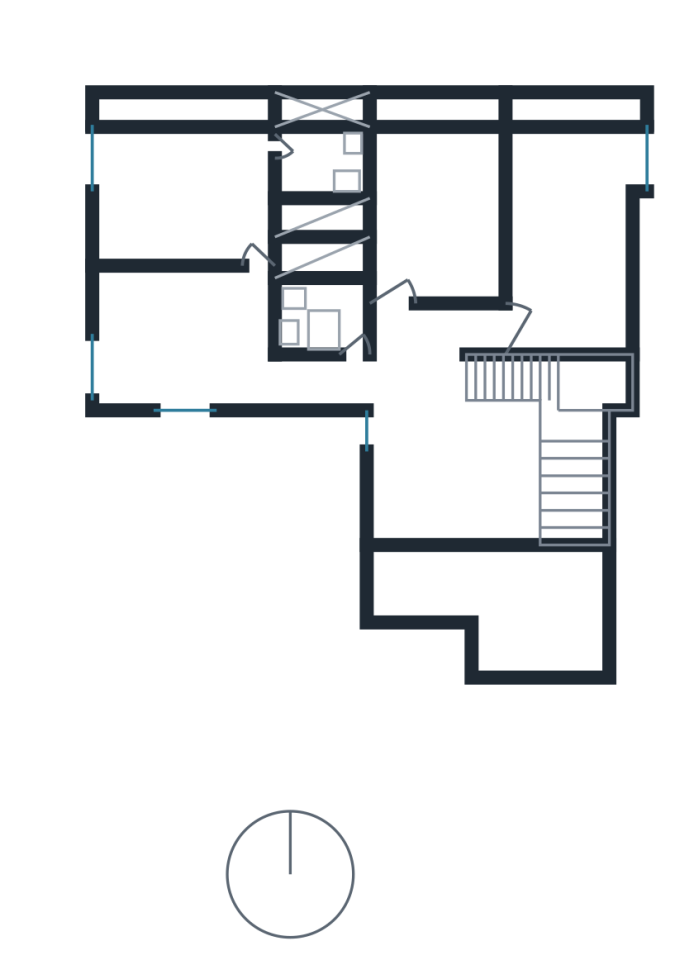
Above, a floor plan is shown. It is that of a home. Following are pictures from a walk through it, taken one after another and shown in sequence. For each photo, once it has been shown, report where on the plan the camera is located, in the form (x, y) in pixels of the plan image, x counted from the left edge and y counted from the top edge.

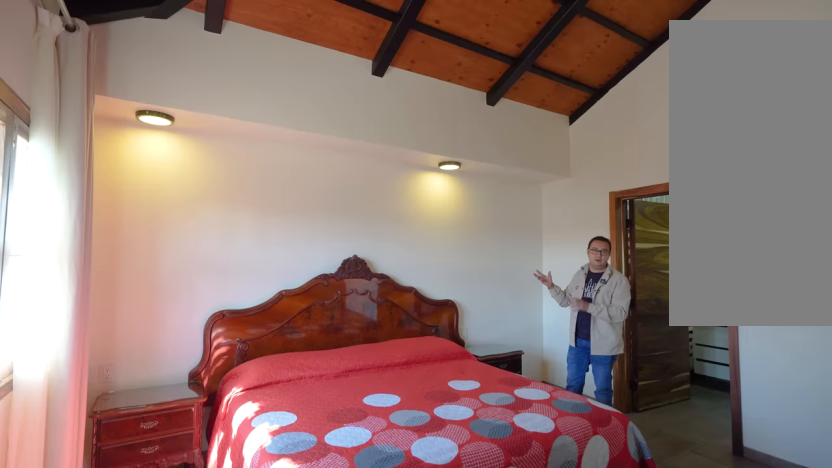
(255, 225)
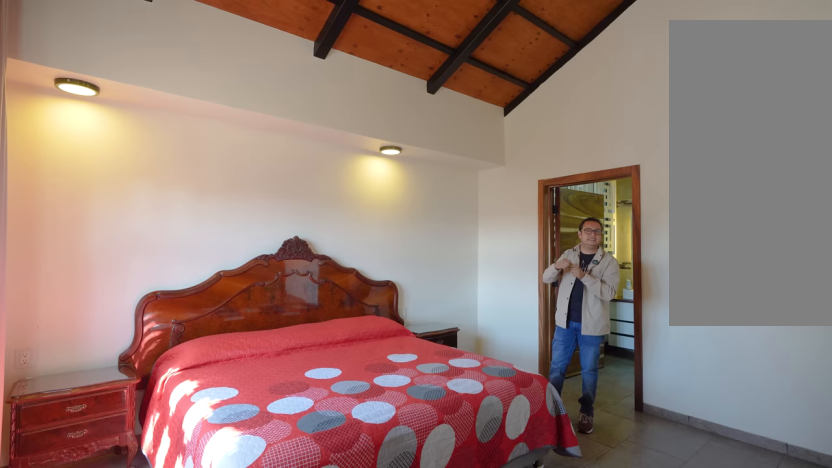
(188, 237)
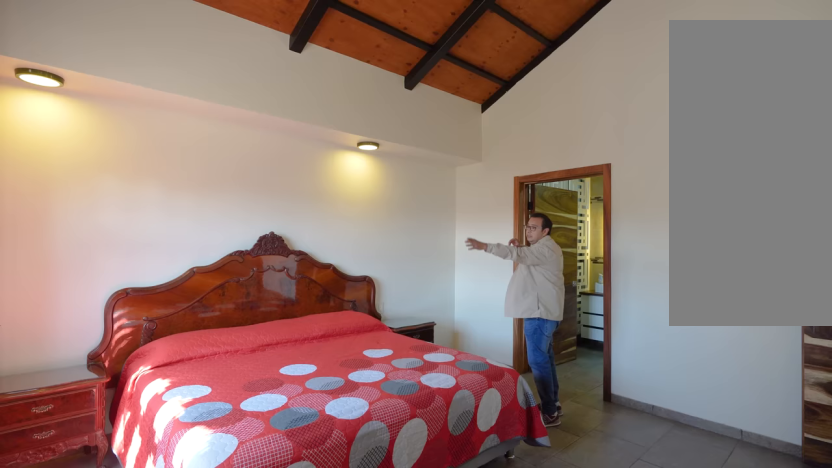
(188, 236)
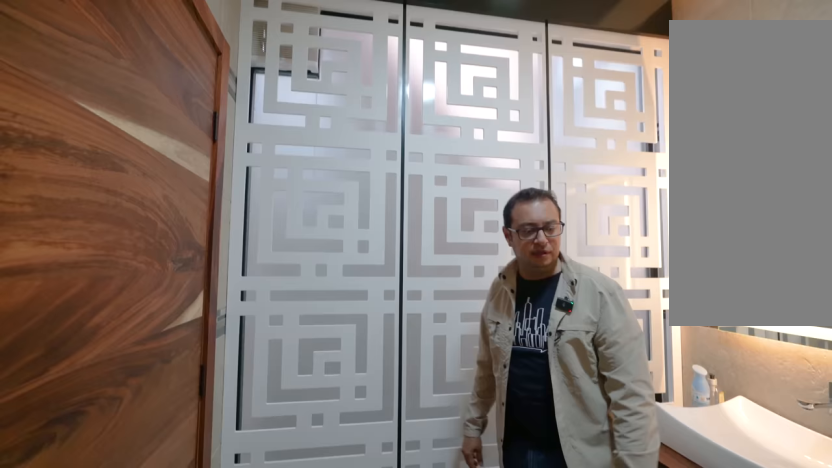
(323, 157)
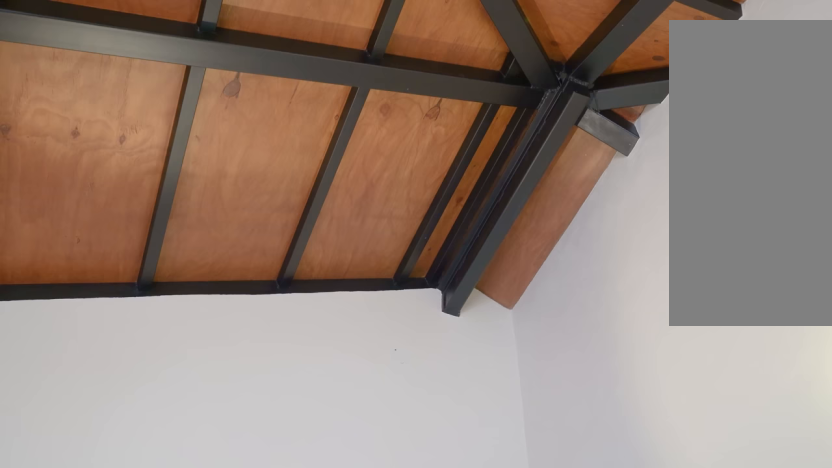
(241, 177)
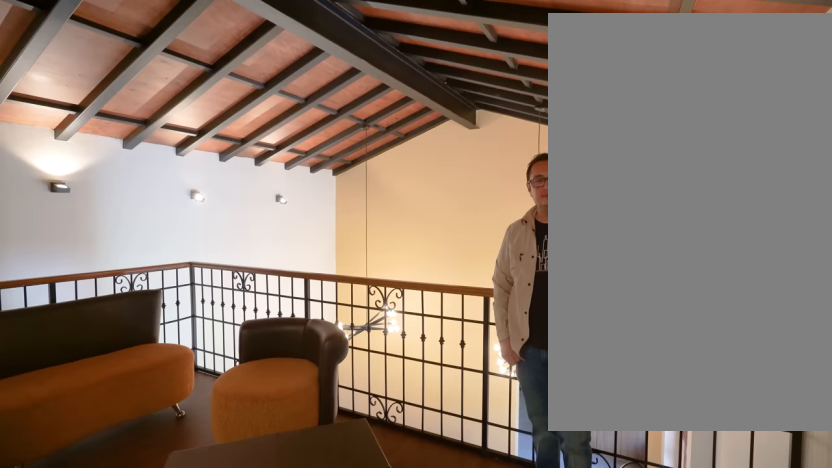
(427, 431)
